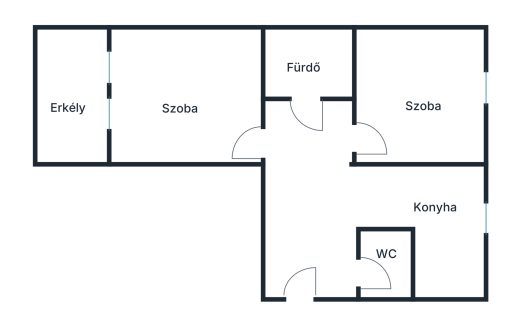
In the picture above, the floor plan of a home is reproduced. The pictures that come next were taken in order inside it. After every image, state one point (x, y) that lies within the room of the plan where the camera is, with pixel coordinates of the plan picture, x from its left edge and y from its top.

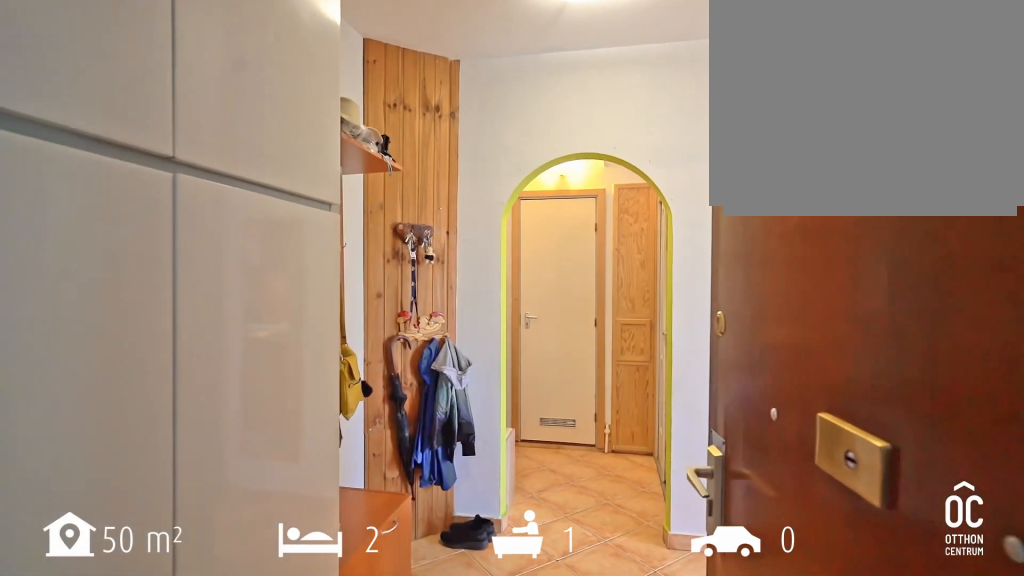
(312, 198)
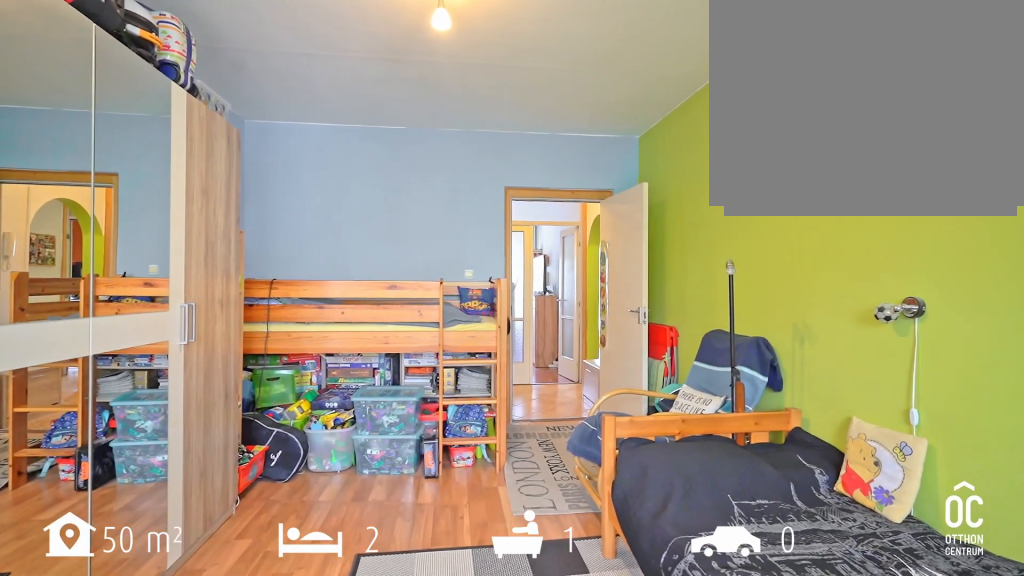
(186, 100)
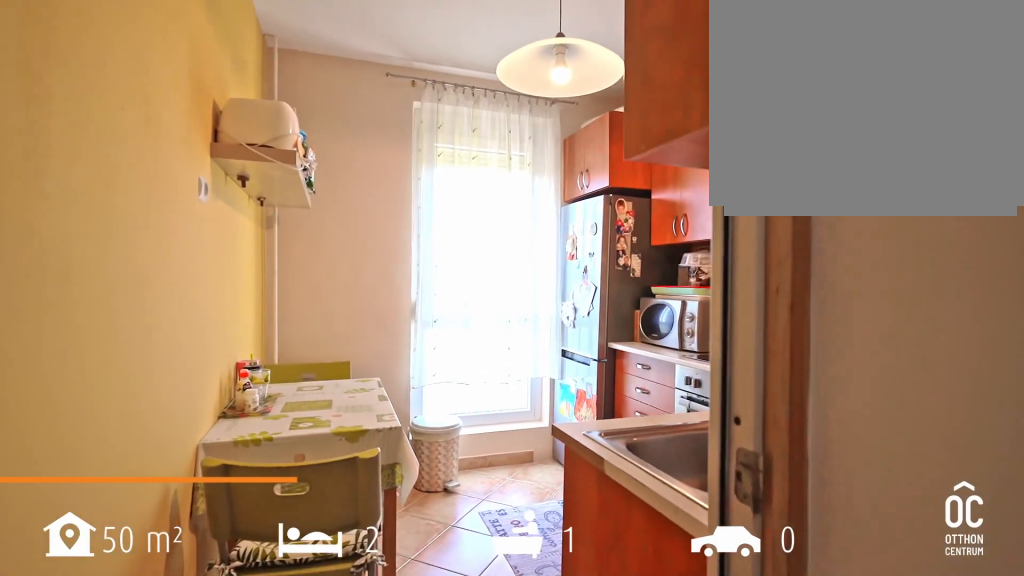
(430, 225)
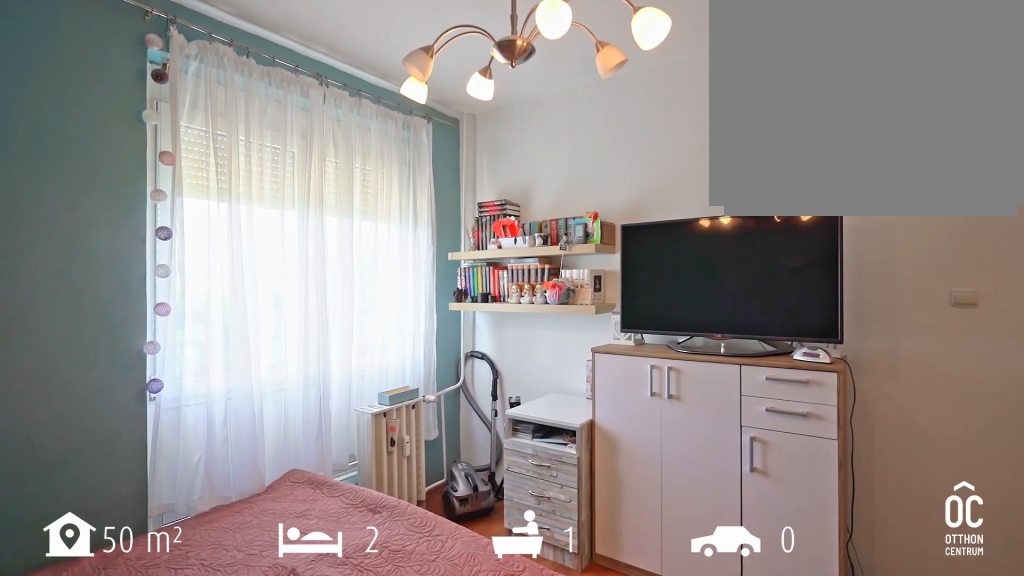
(425, 99)
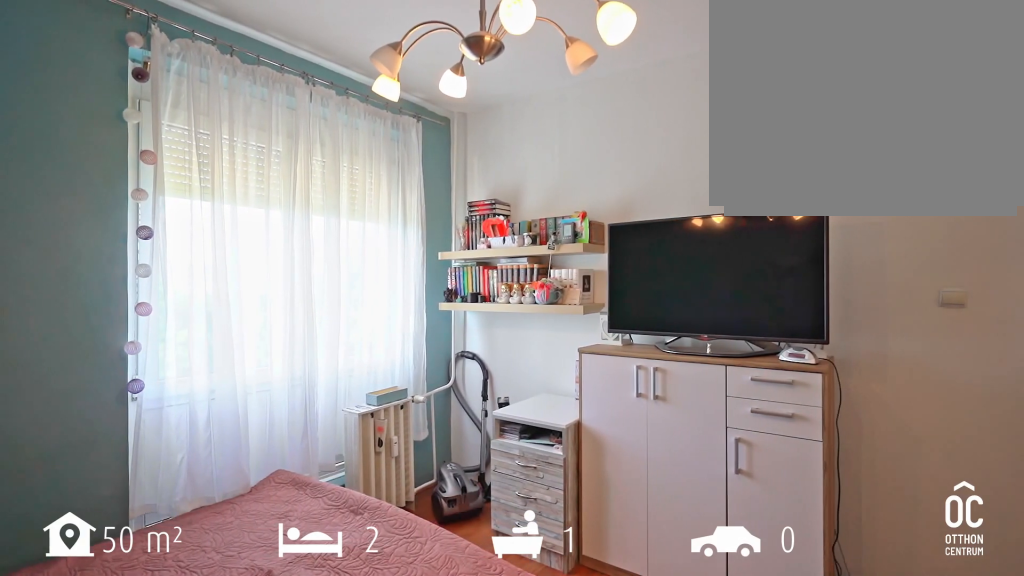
(425, 99)
